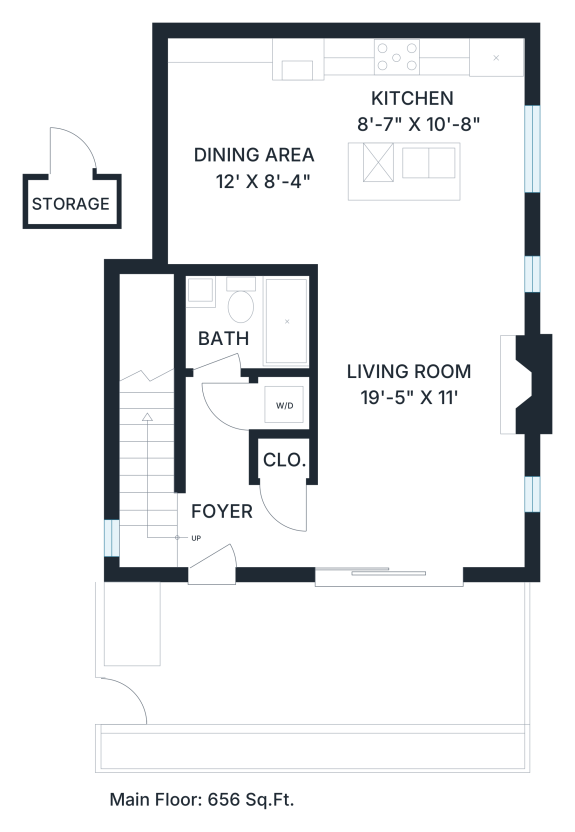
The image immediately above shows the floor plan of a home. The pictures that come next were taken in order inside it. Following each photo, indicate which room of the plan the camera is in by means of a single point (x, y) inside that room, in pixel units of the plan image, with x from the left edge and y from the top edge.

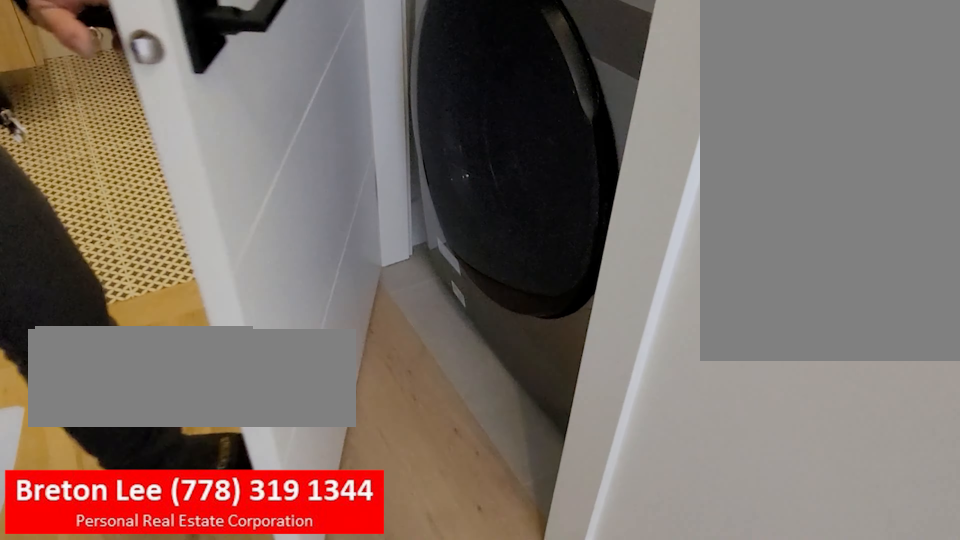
(286, 403)
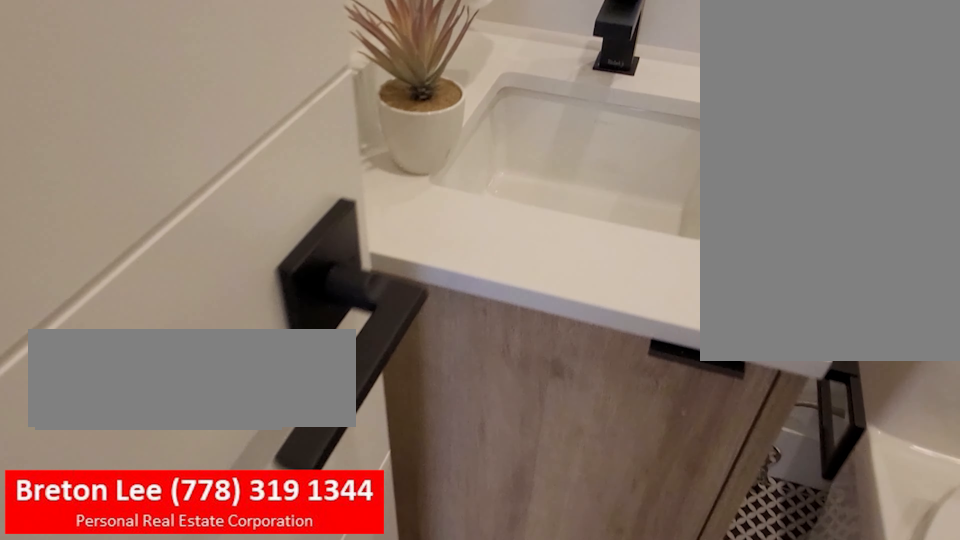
(225, 342)
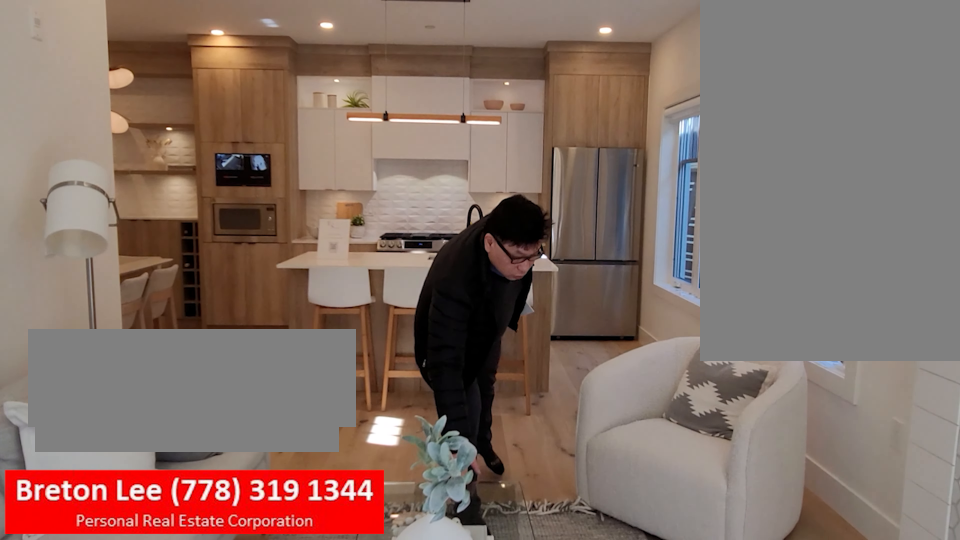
(405, 449)
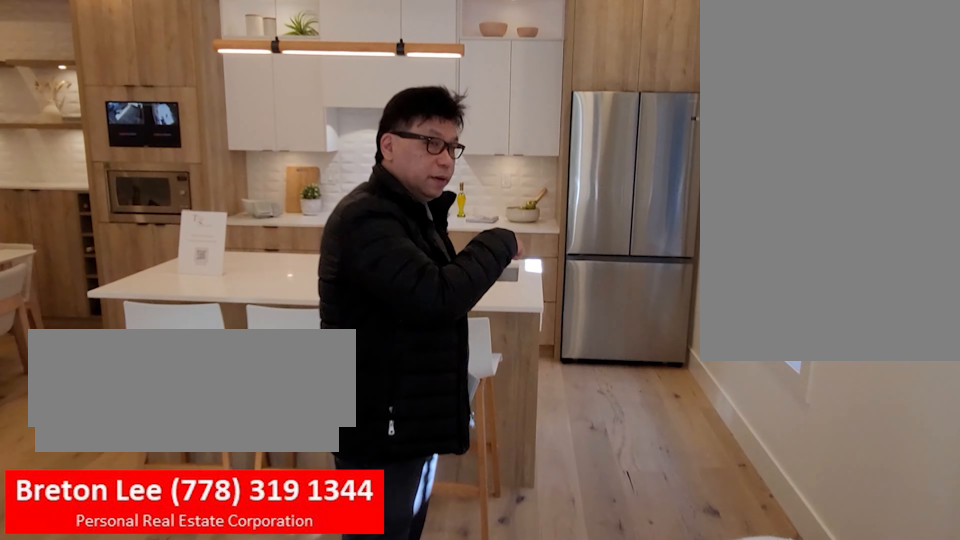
(405, 449)
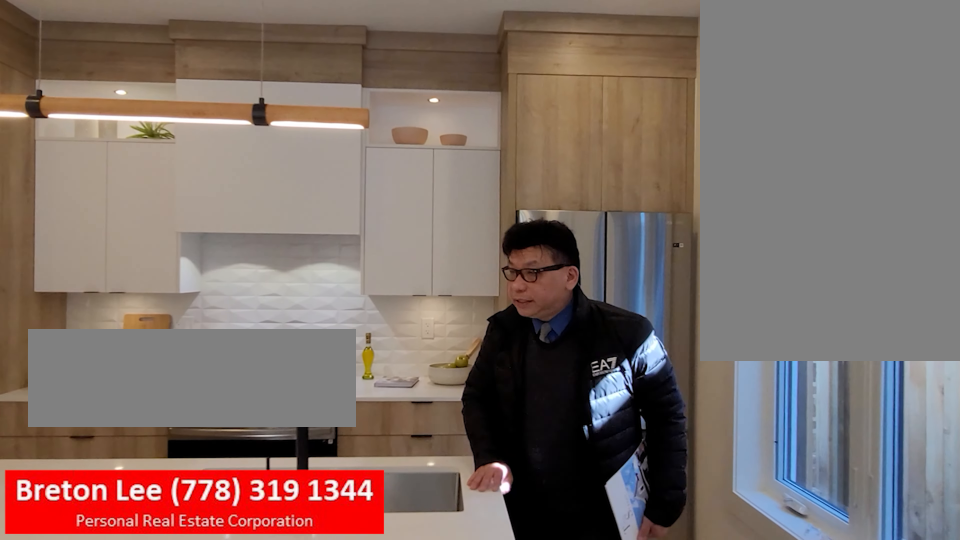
(491, 160)
